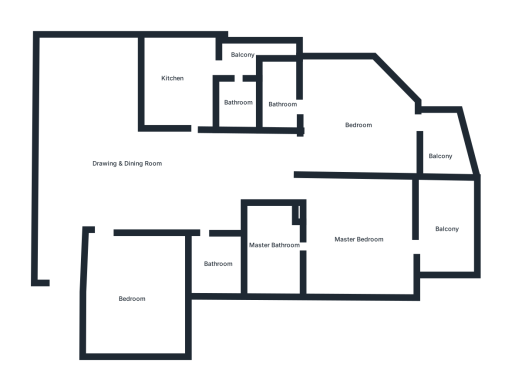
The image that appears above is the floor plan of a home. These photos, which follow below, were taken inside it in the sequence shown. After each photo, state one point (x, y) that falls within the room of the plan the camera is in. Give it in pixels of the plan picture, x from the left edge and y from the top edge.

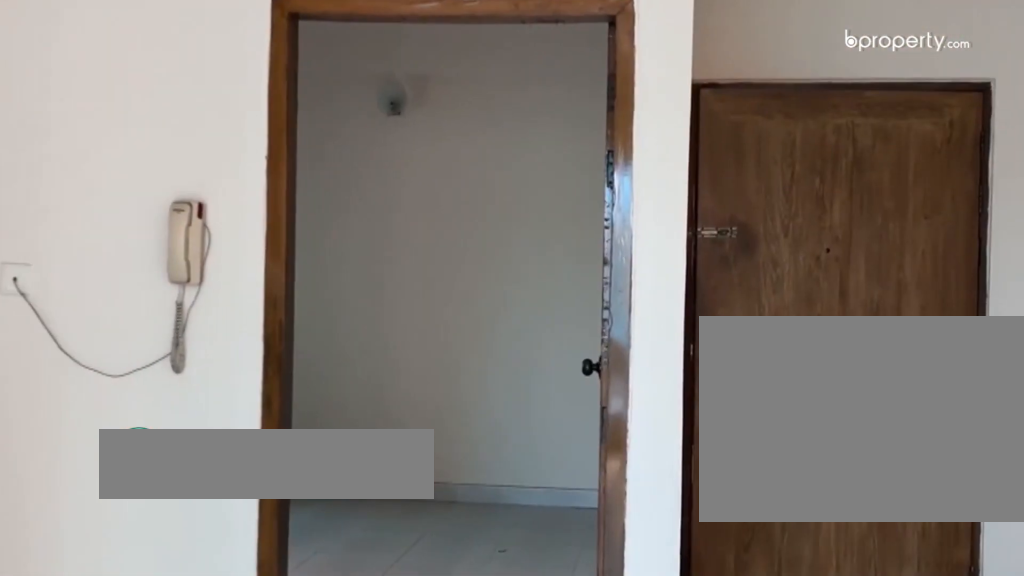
(105, 191)
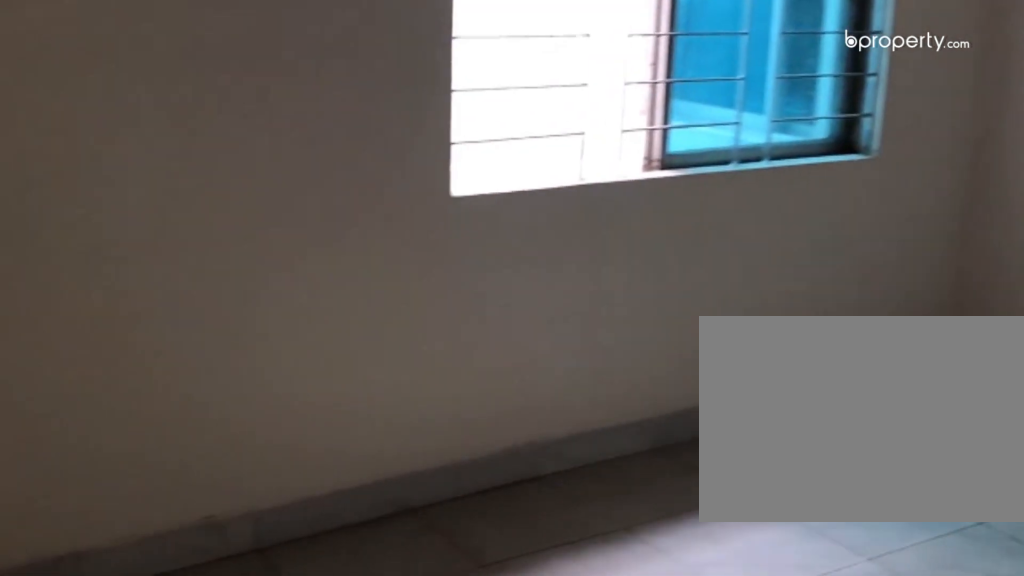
(123, 283)
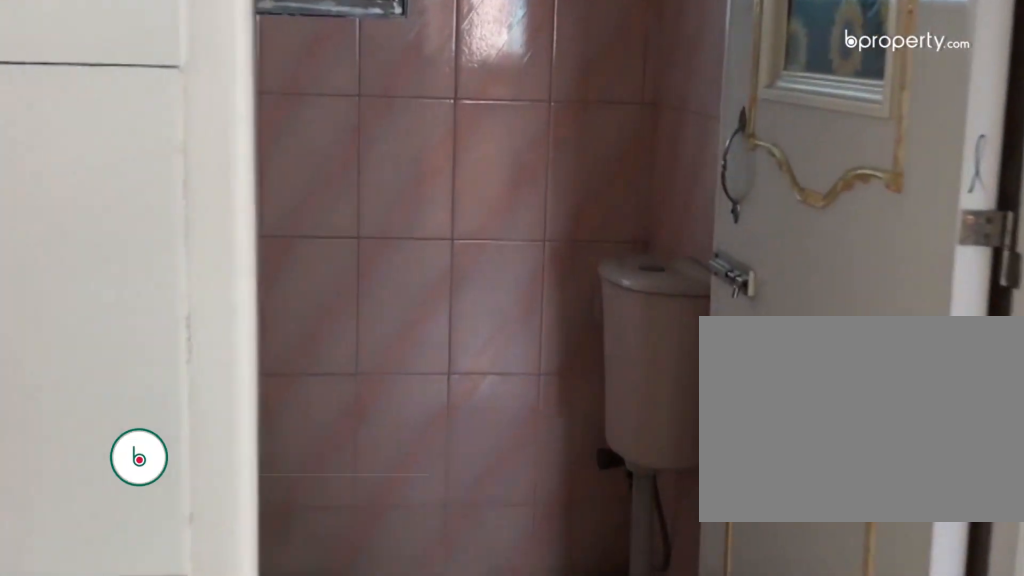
(216, 258)
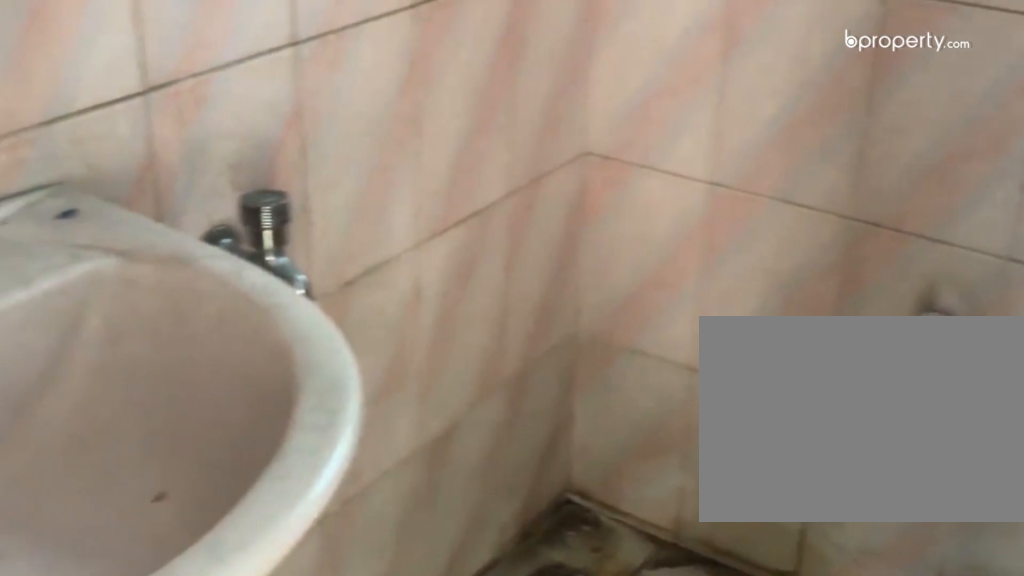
(216, 258)
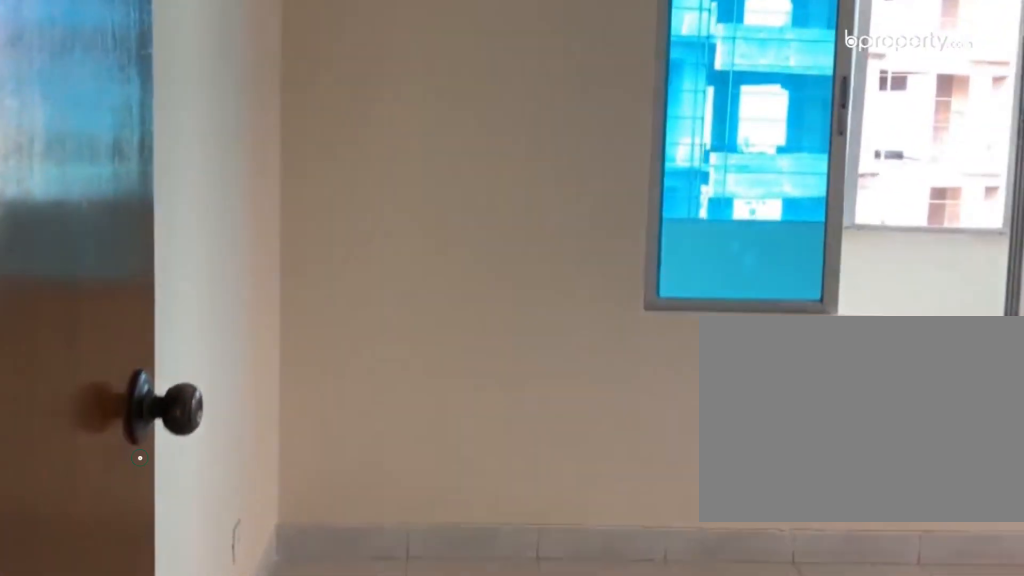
(348, 206)
